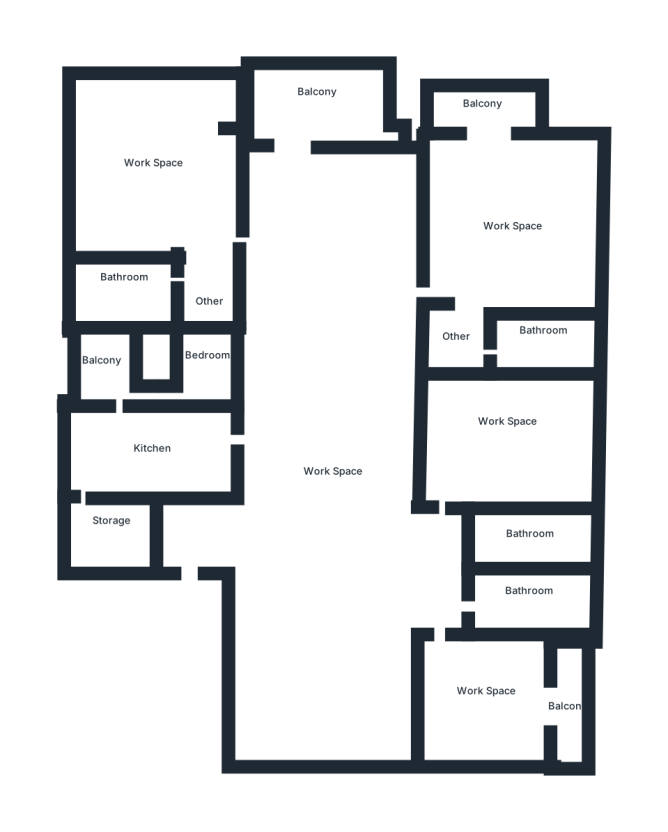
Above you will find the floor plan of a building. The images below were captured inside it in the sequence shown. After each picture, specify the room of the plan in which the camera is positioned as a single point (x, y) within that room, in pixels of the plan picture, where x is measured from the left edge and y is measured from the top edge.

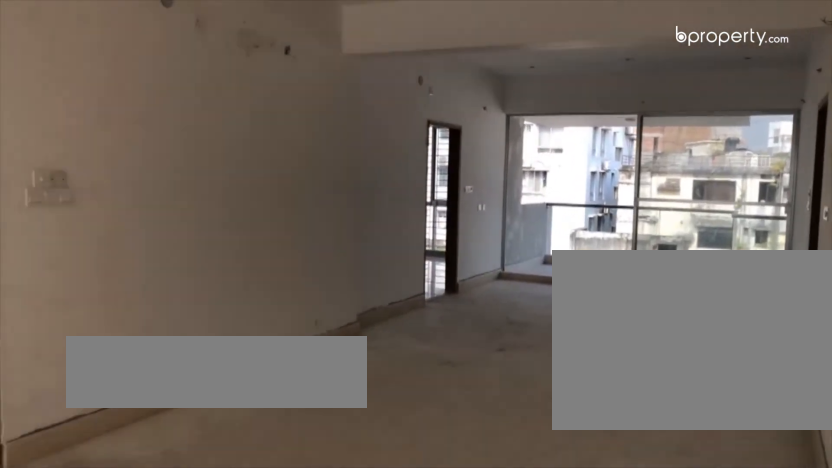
(331, 486)
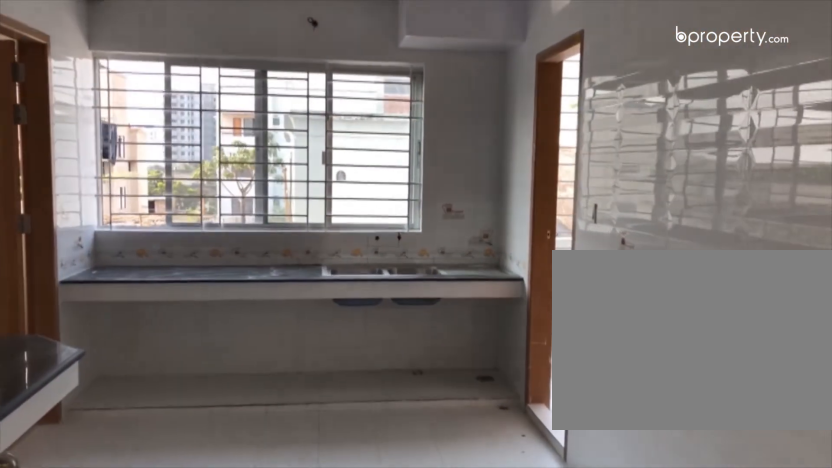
(146, 462)
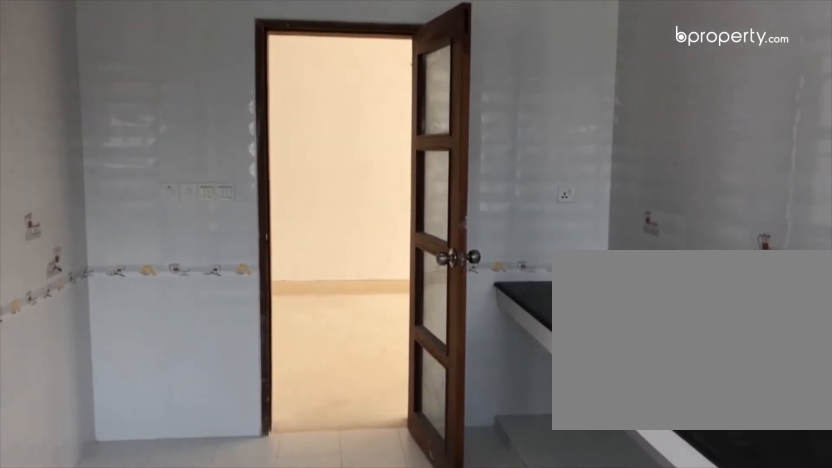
(146, 461)
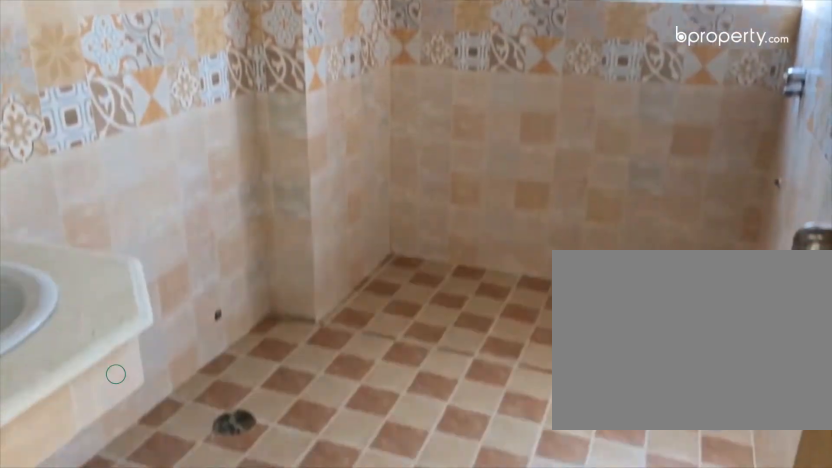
(107, 281)
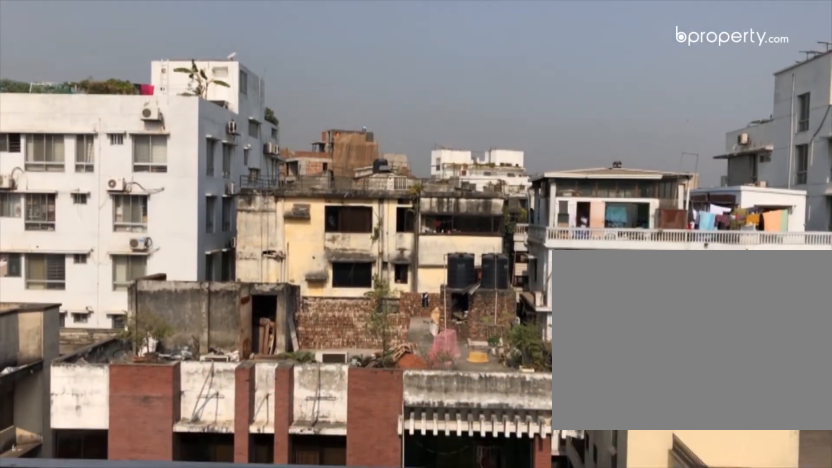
(478, 124)
